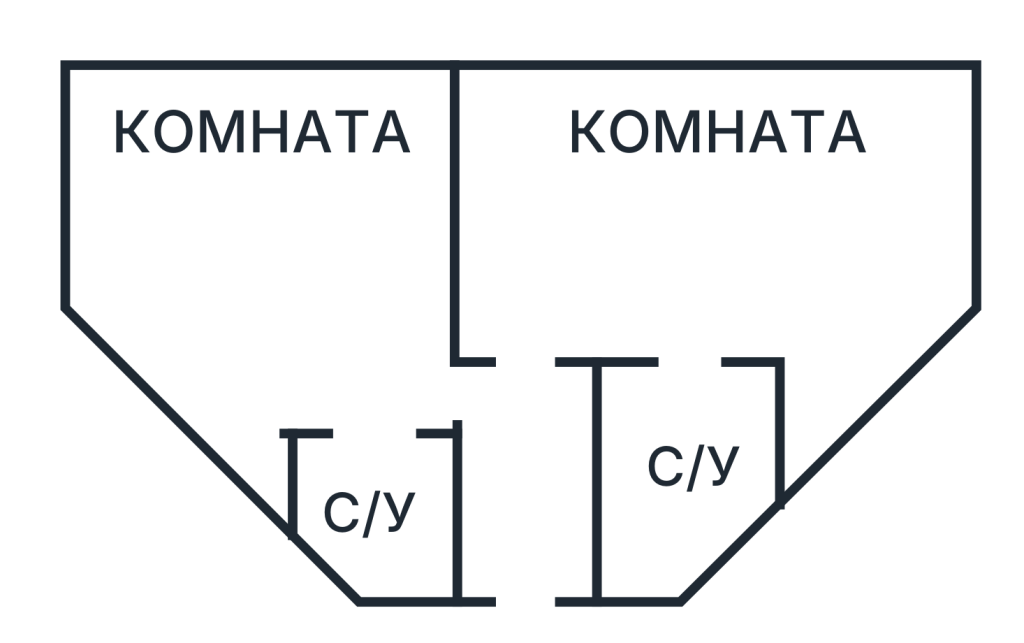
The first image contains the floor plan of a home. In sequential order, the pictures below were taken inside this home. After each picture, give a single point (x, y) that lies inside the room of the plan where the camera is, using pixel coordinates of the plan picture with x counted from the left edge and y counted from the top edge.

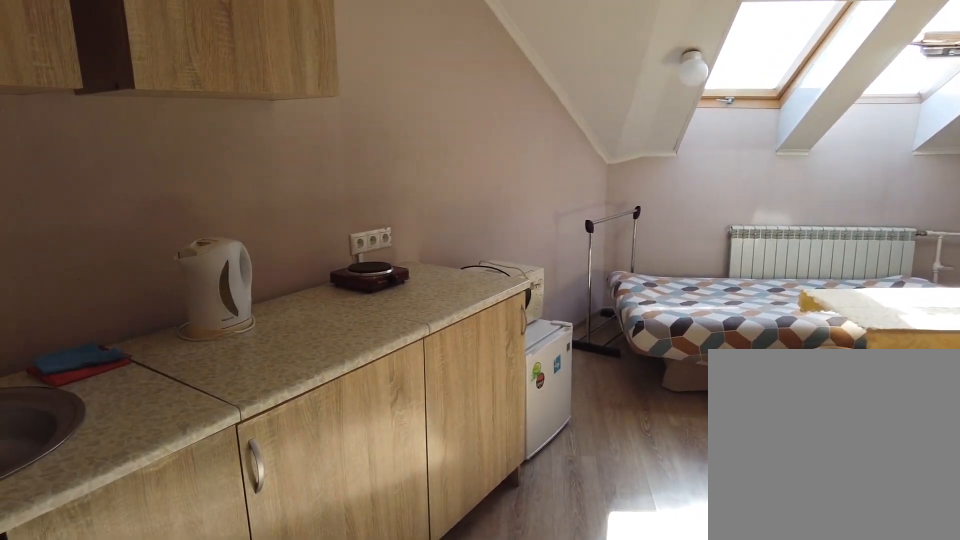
(335, 344)
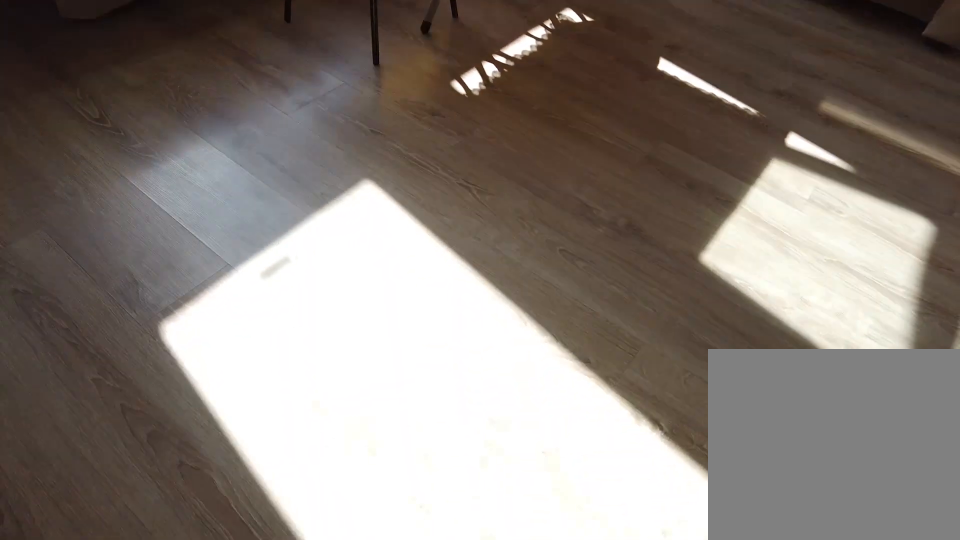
(335, 344)
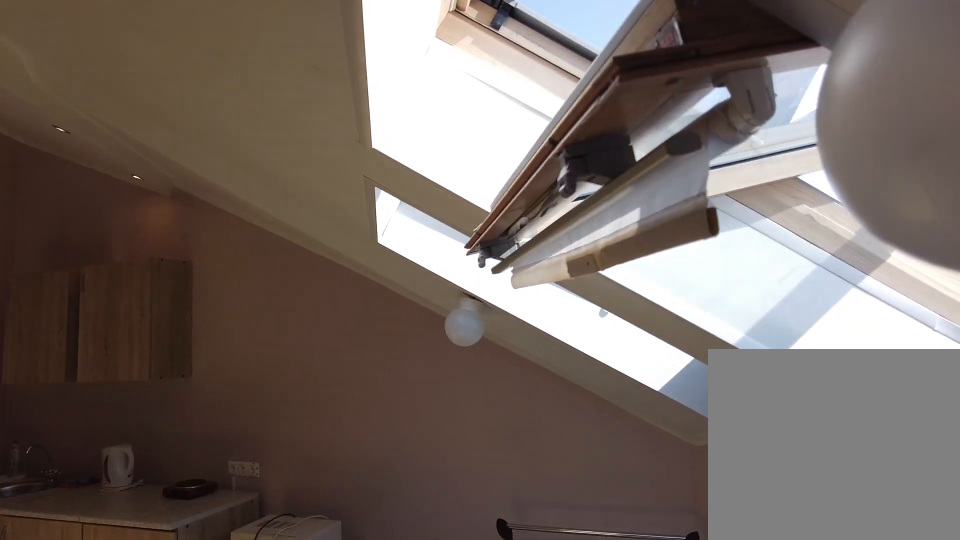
(379, 168)
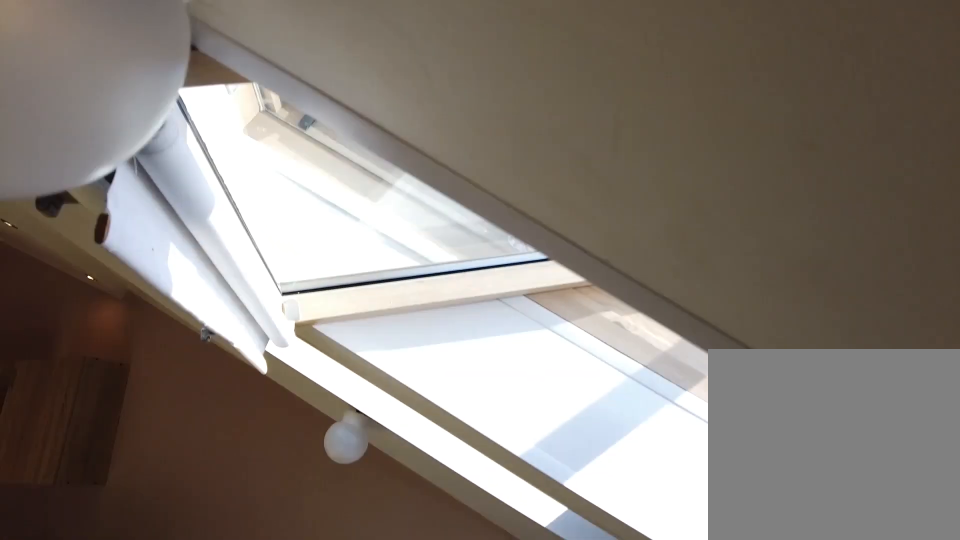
(379, 168)
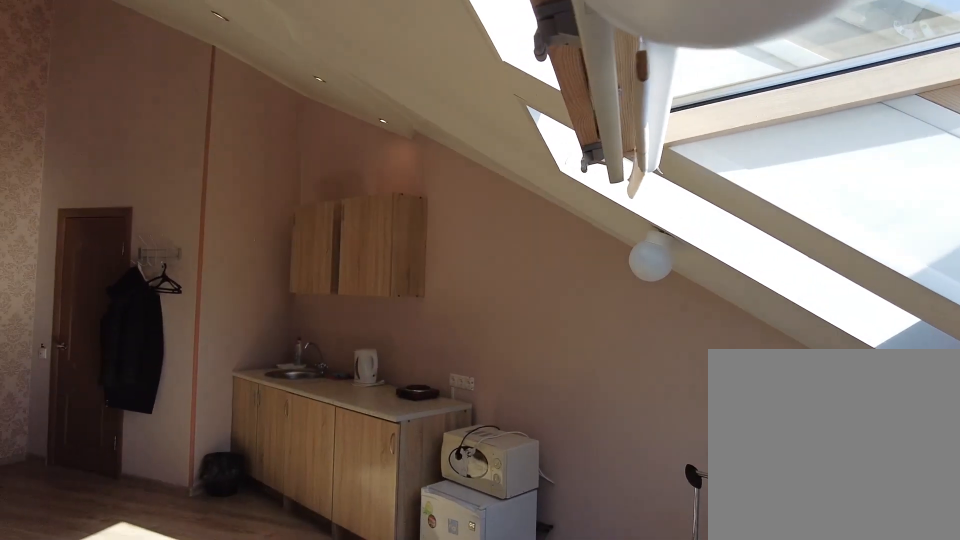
(379, 168)
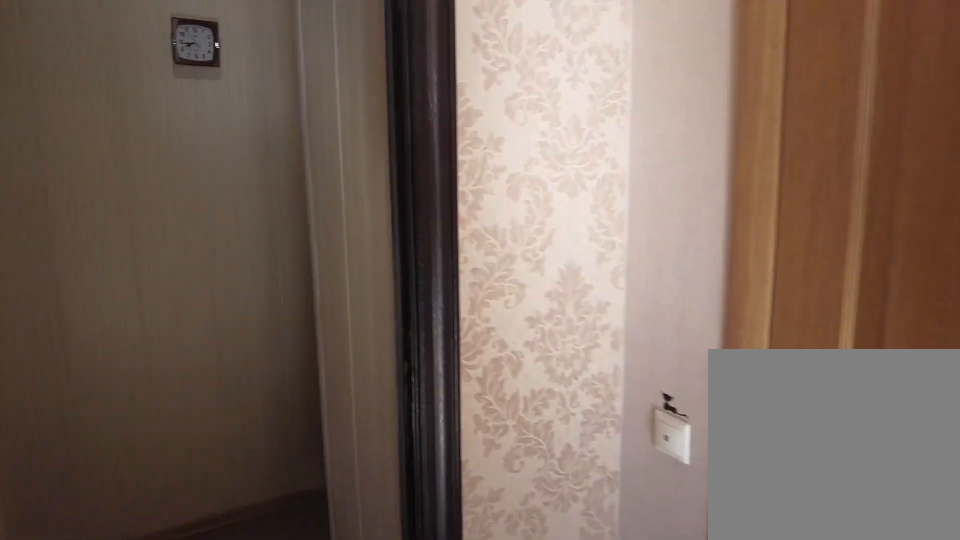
(428, 394)
